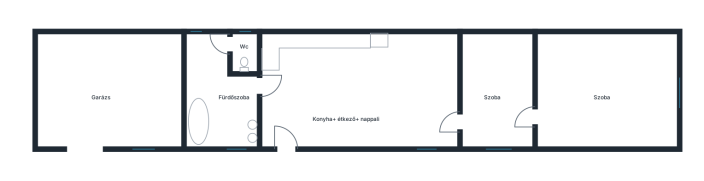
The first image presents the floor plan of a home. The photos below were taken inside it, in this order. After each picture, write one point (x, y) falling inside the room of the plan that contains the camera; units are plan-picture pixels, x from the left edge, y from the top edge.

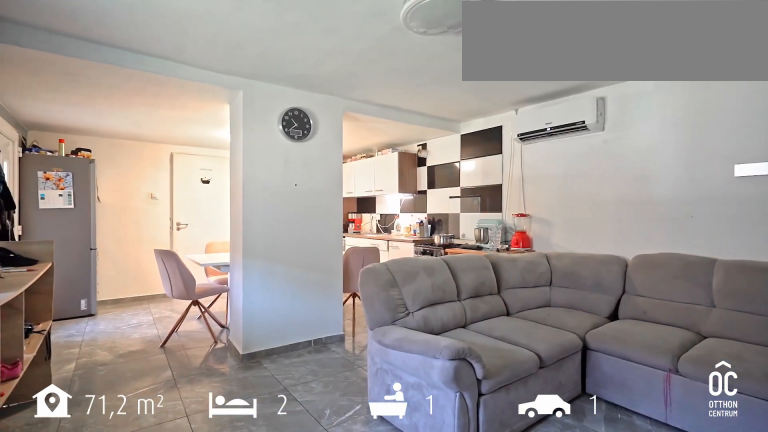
(357, 93)
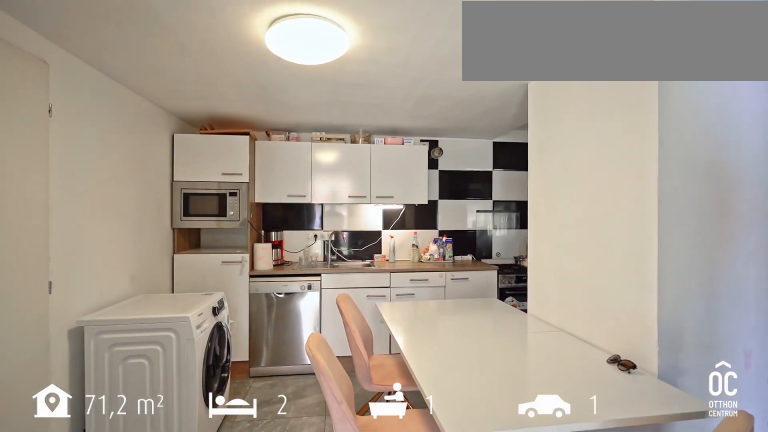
(358, 93)
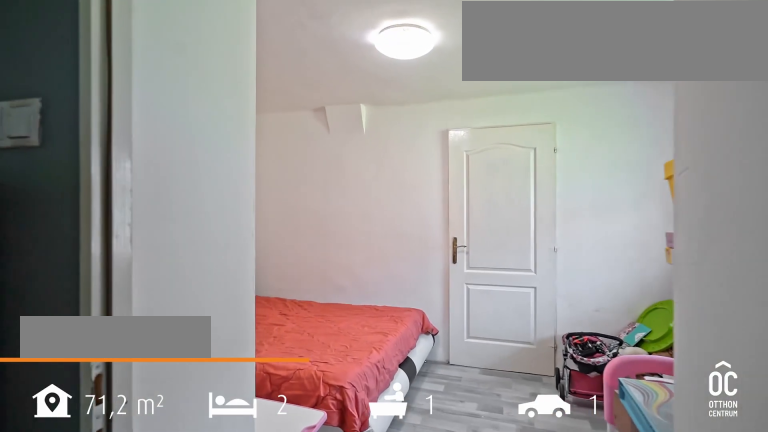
(495, 91)
